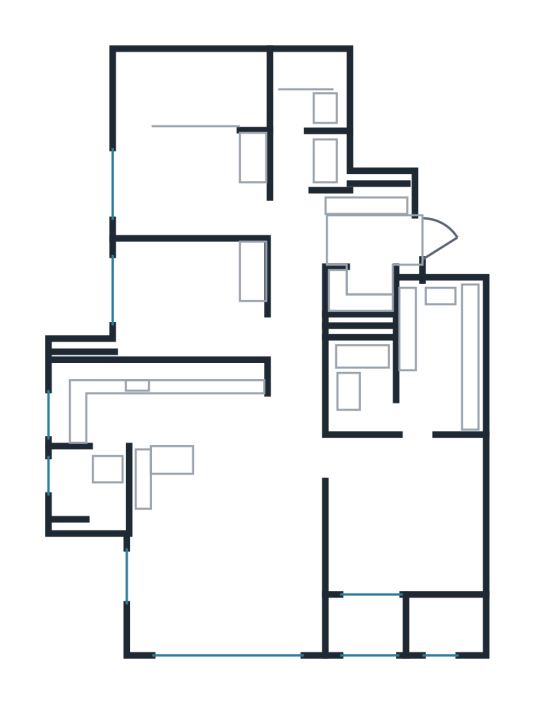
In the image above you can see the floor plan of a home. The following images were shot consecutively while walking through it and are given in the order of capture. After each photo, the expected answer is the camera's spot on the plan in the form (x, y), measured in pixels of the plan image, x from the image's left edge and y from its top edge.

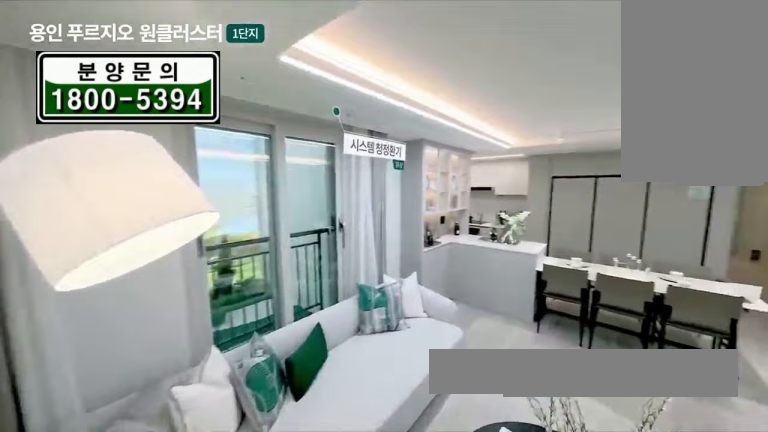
(225, 569)
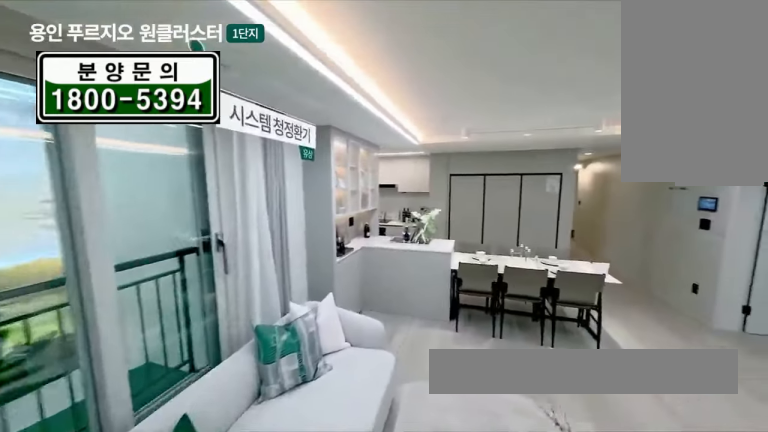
(226, 582)
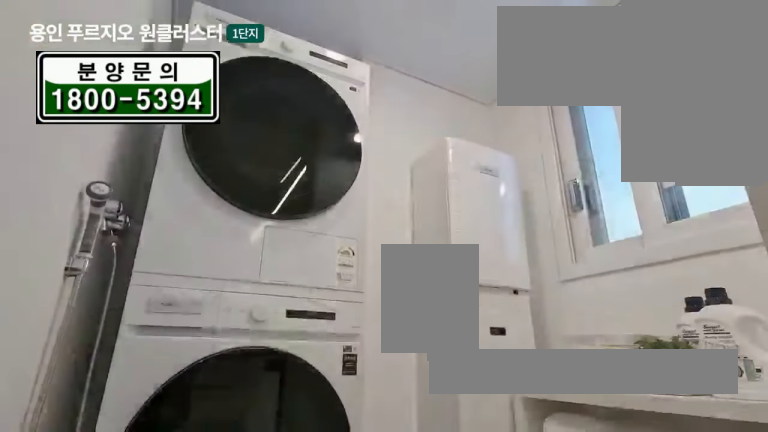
(94, 500)
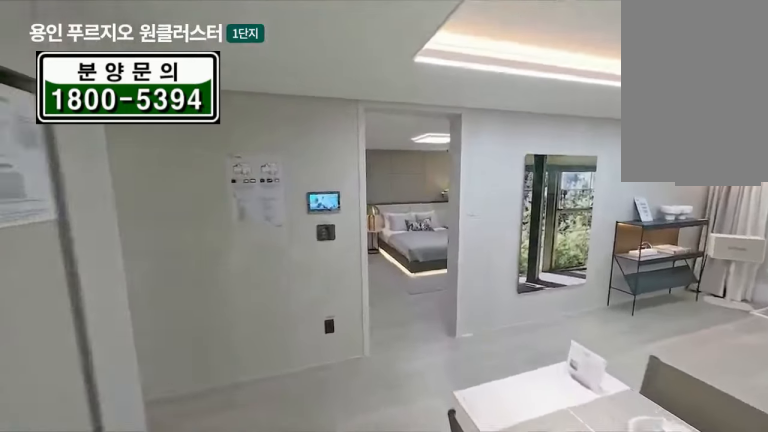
(168, 440)
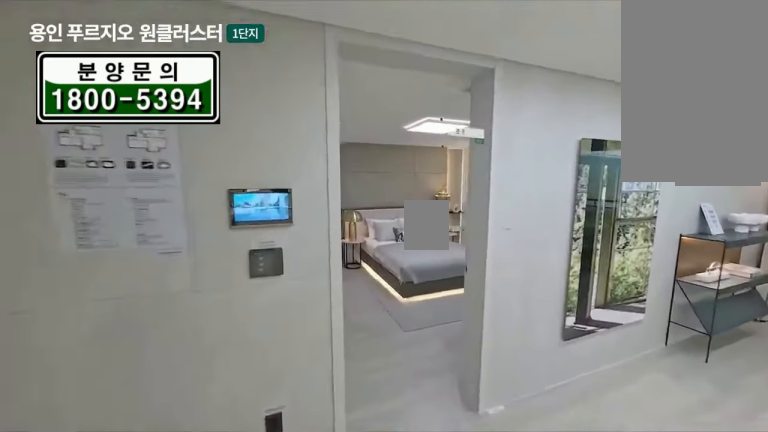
(171, 429)
